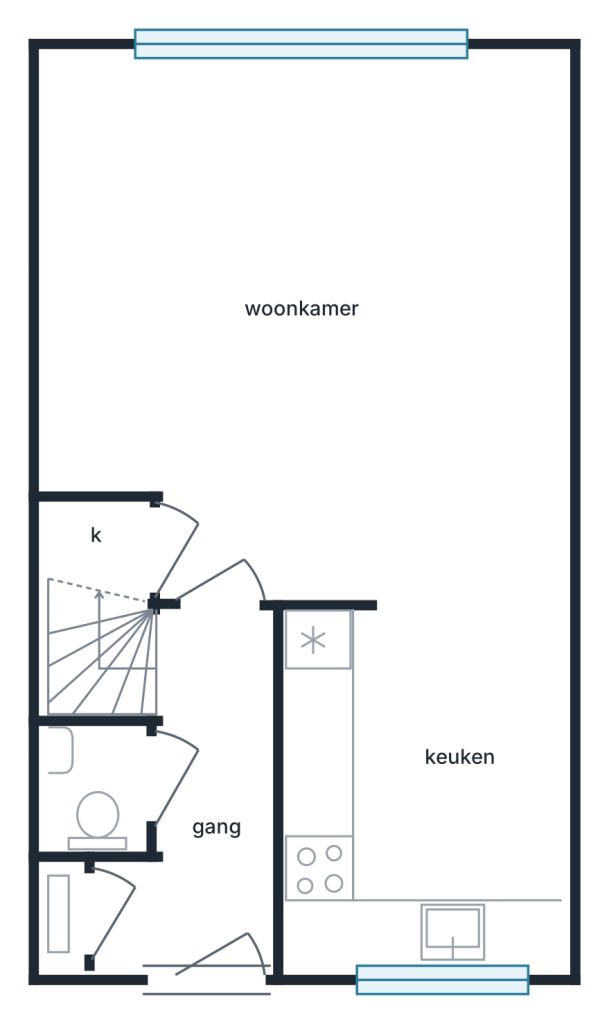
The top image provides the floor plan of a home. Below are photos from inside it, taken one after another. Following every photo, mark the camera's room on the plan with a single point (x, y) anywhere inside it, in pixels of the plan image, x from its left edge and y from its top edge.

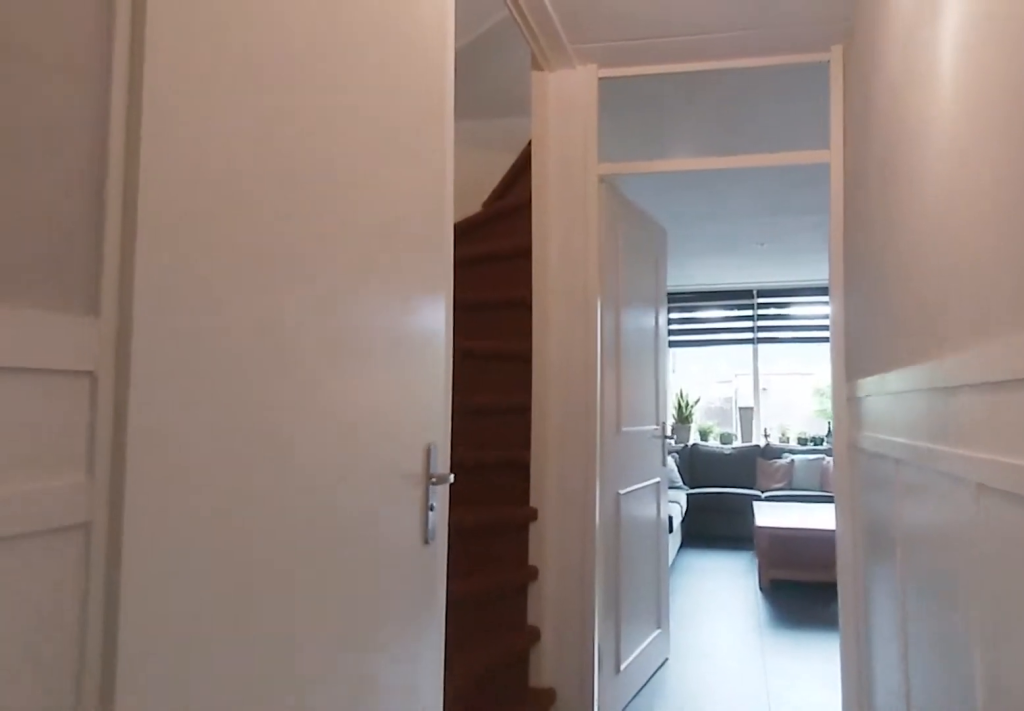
(205, 807)
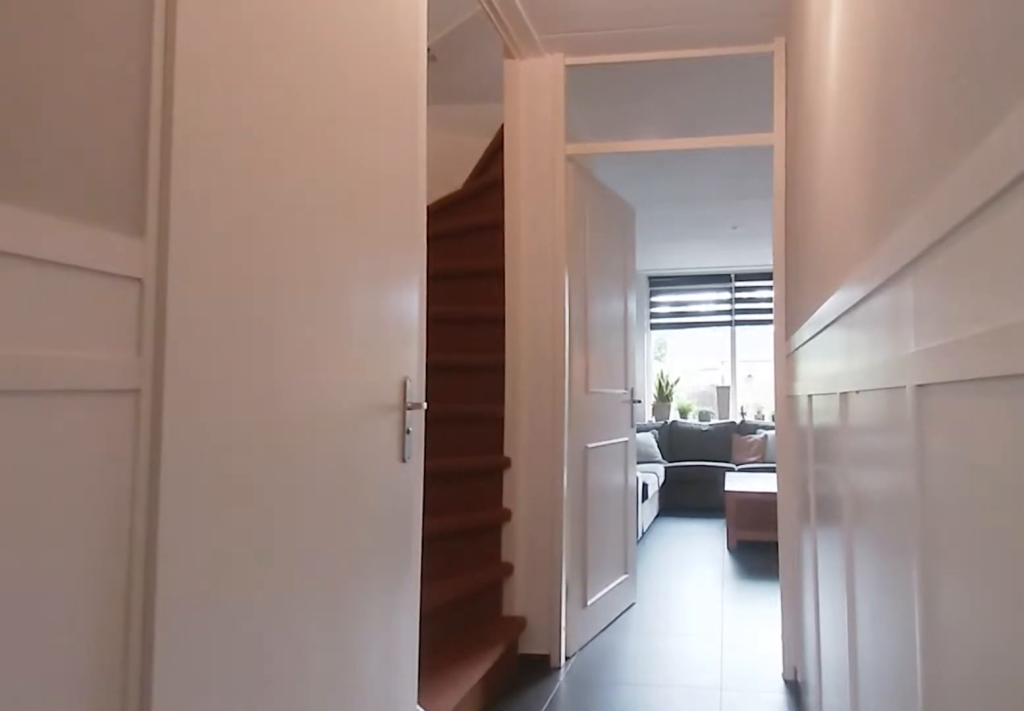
(205, 807)
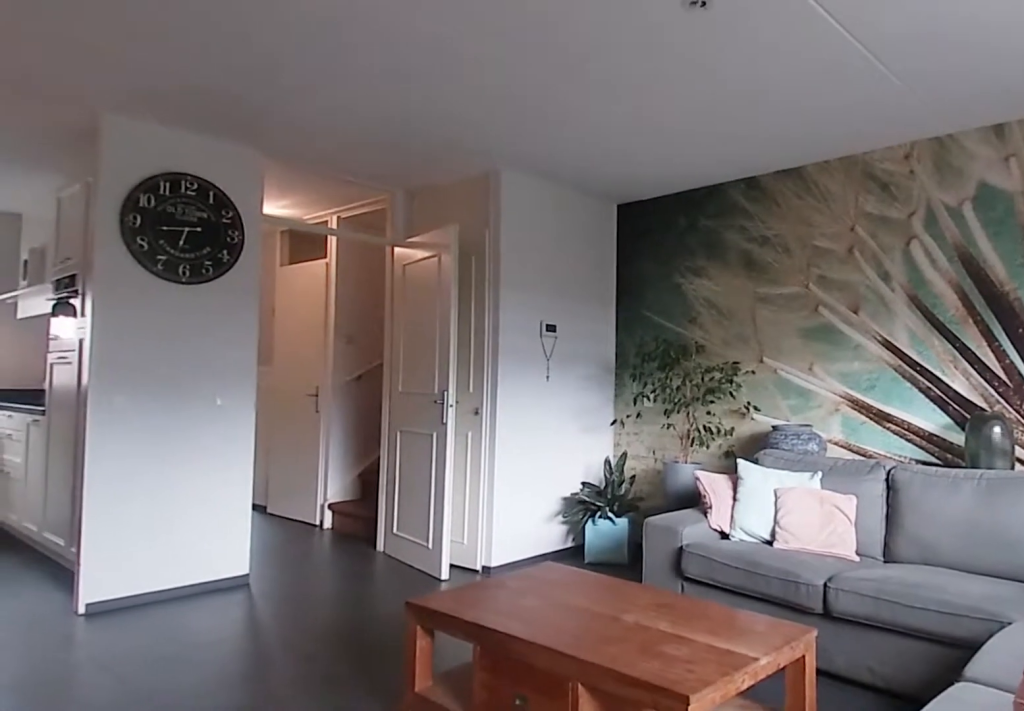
(317, 317)
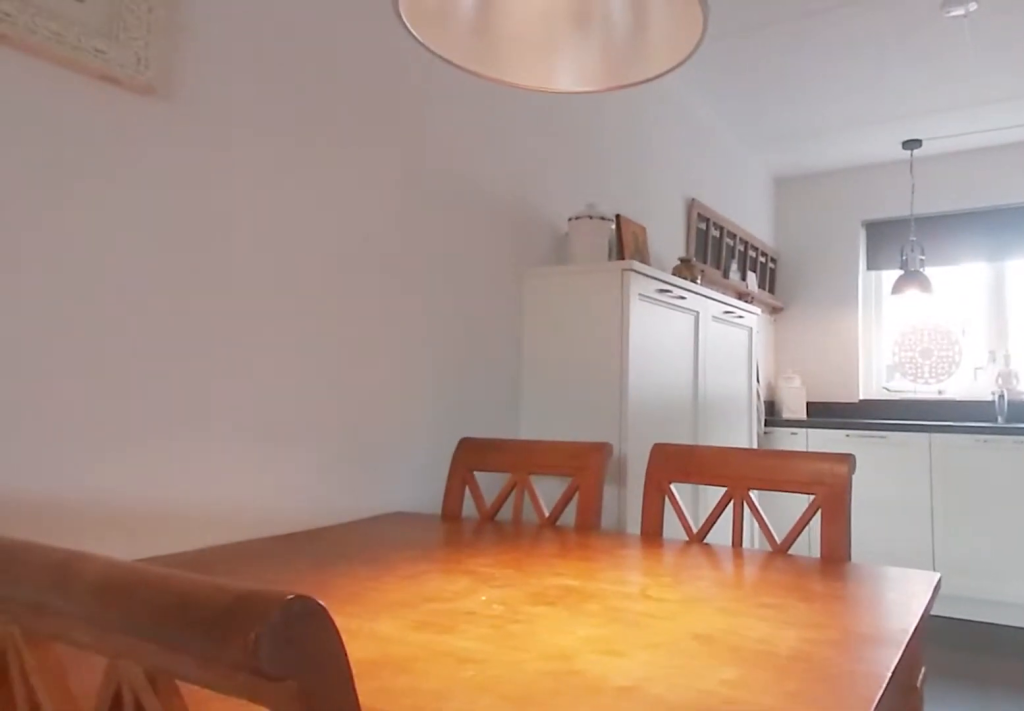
(316, 319)
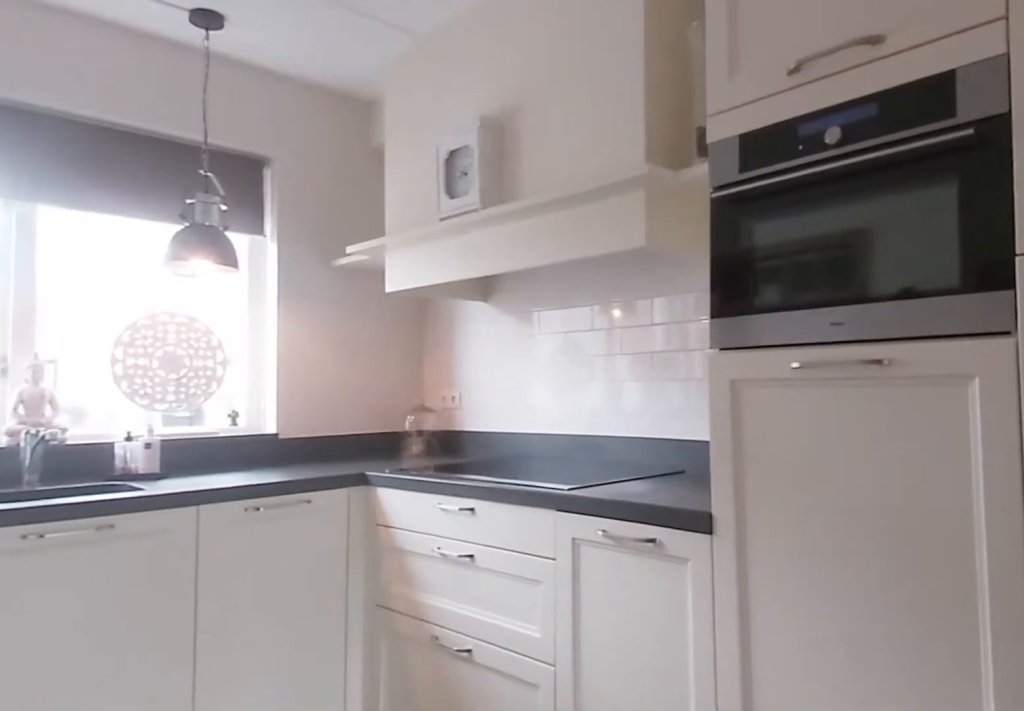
(423, 784)
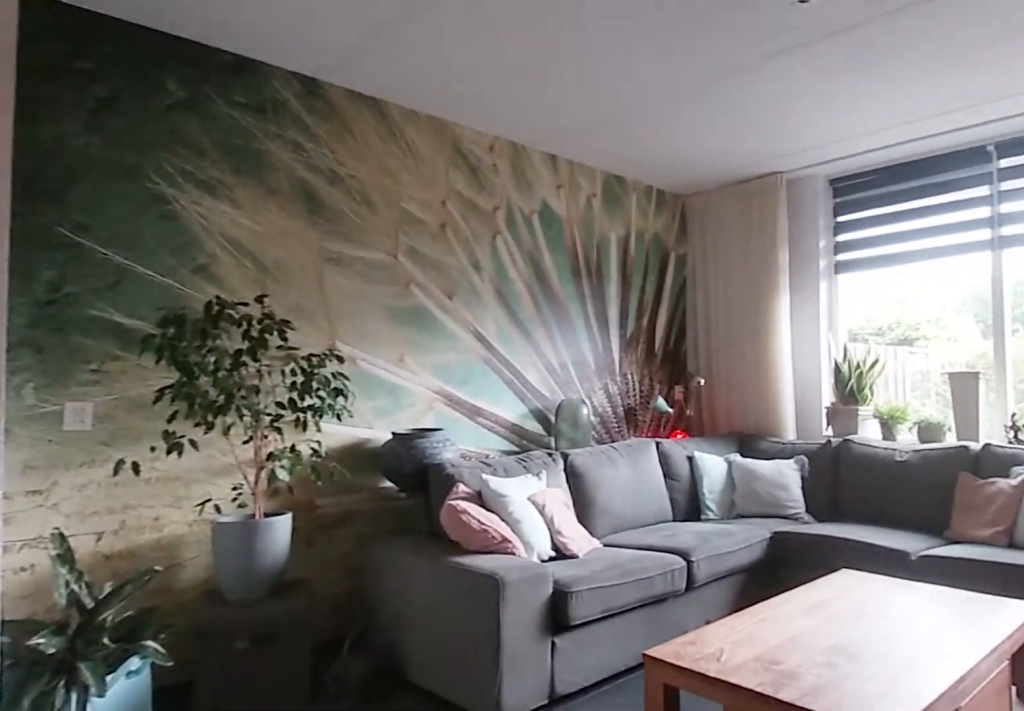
(314, 314)
